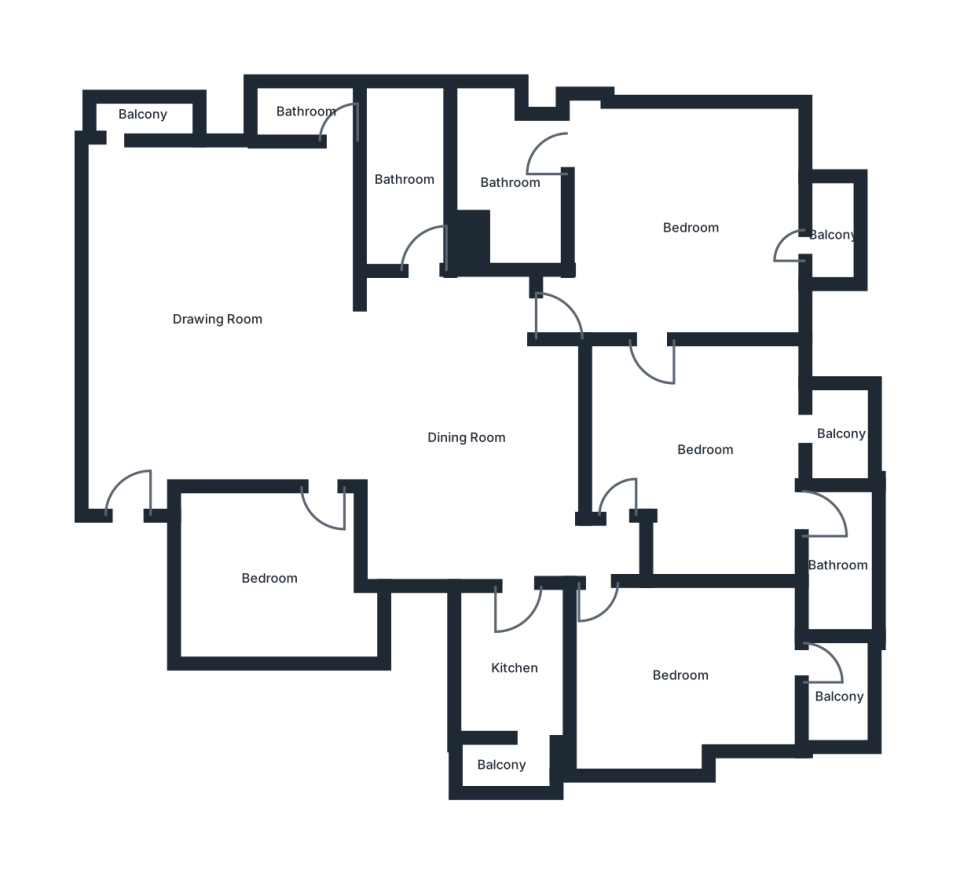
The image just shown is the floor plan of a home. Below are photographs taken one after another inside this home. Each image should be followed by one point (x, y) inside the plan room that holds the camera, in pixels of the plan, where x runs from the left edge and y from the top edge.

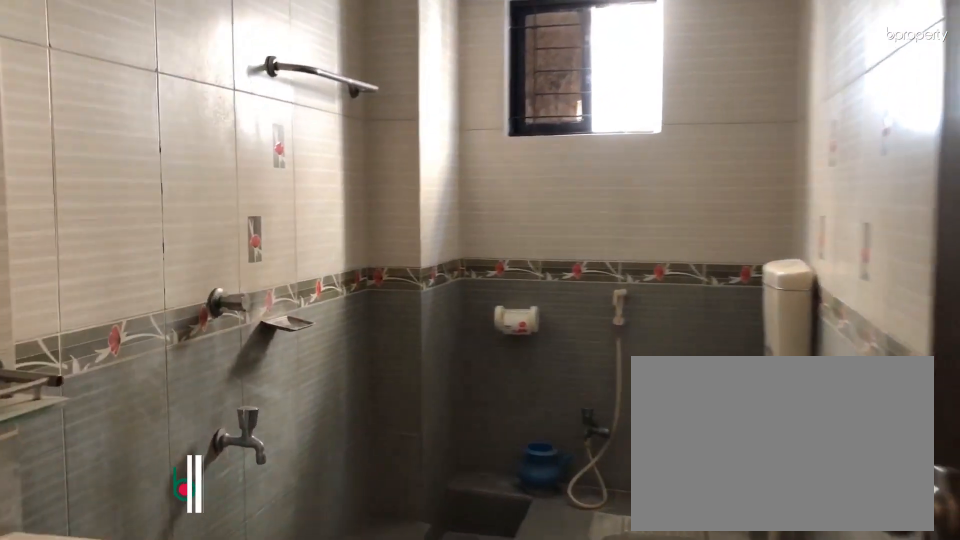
(405, 180)
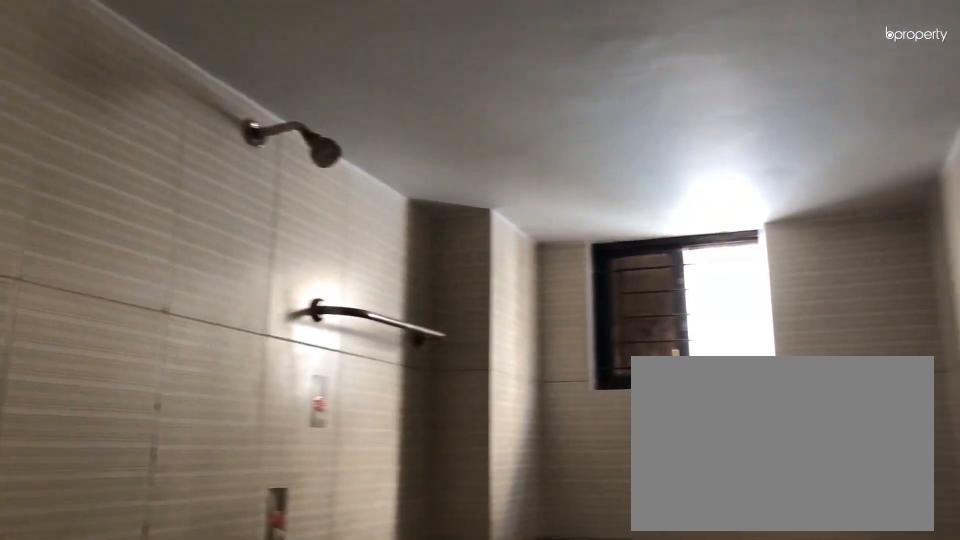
(405, 180)
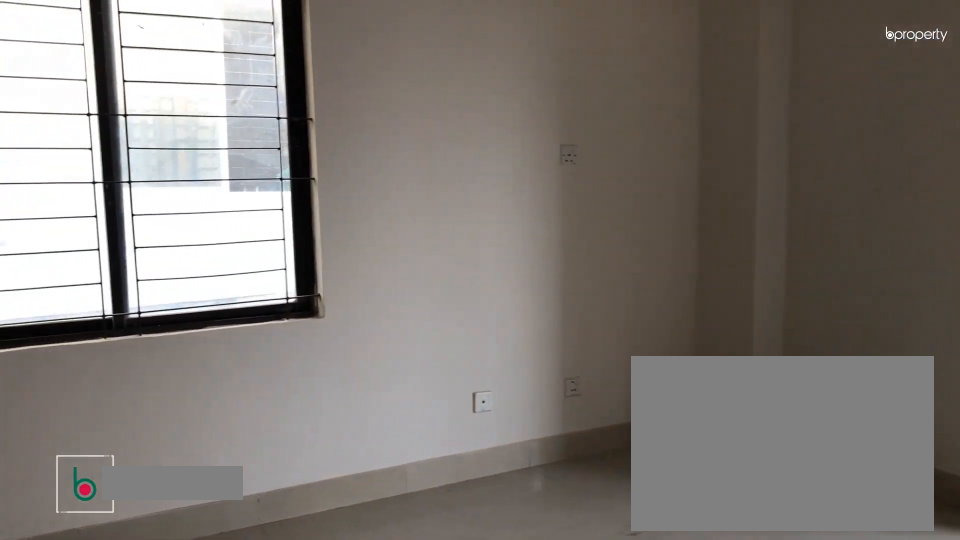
(690, 228)
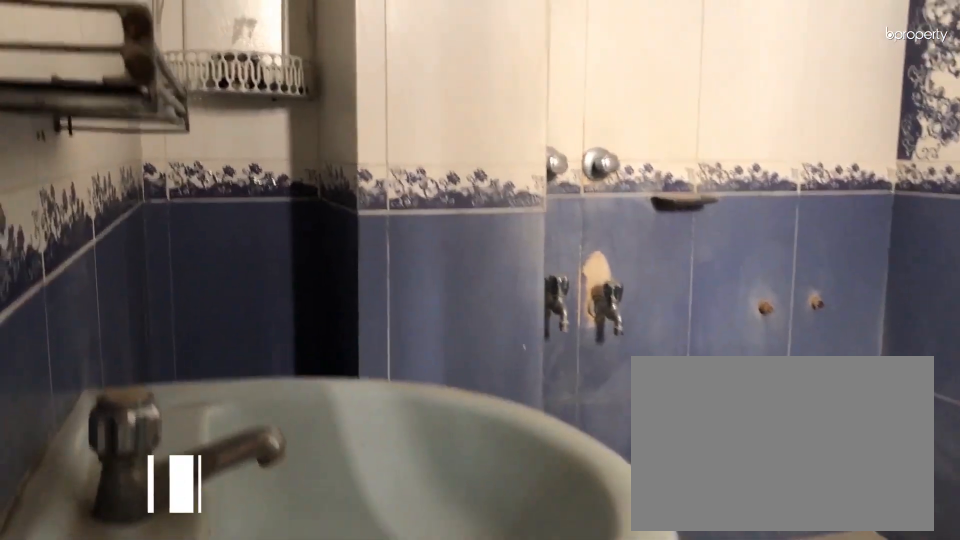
(510, 183)
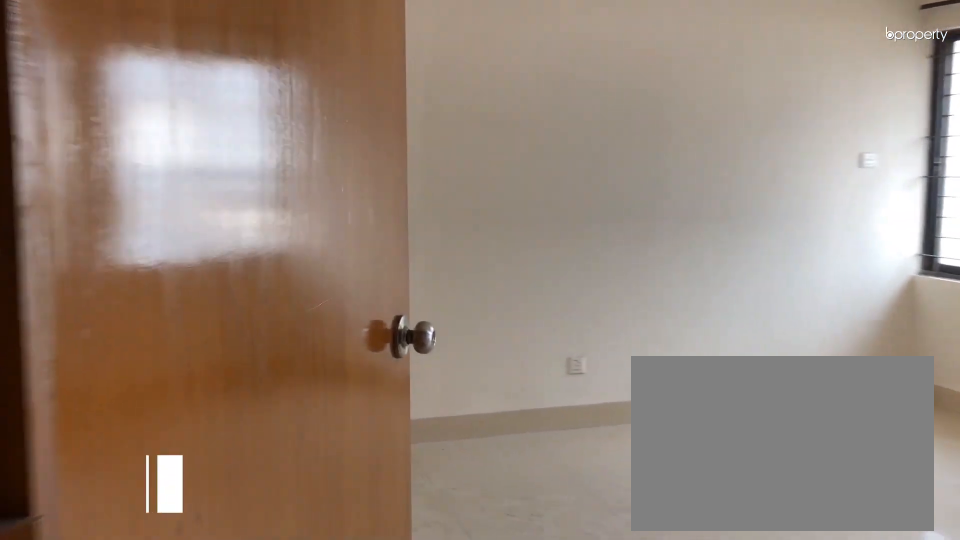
(706, 450)
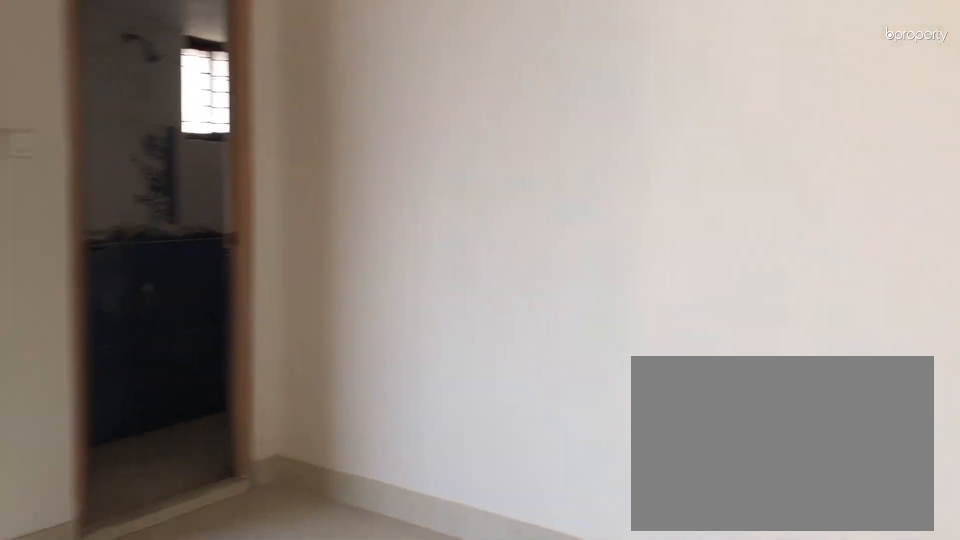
(706, 450)
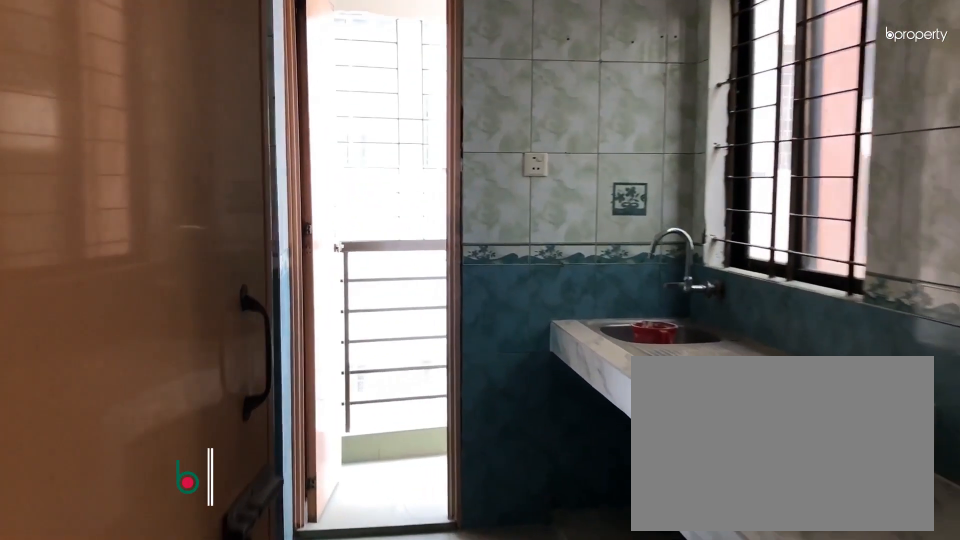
(513, 669)
